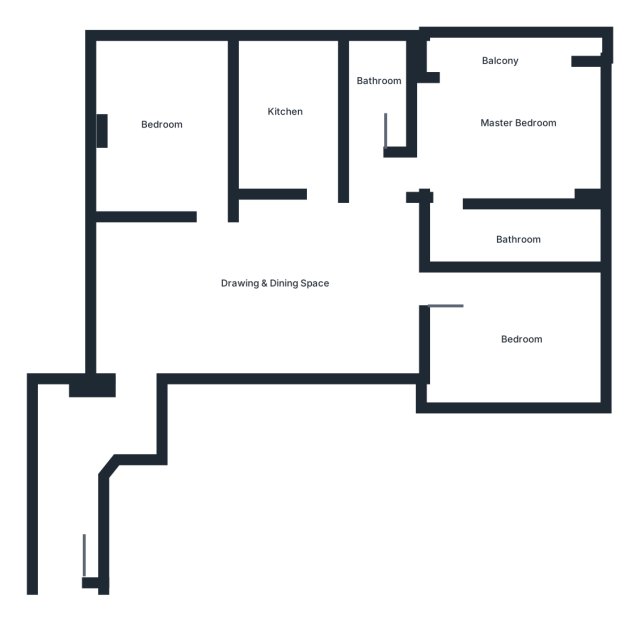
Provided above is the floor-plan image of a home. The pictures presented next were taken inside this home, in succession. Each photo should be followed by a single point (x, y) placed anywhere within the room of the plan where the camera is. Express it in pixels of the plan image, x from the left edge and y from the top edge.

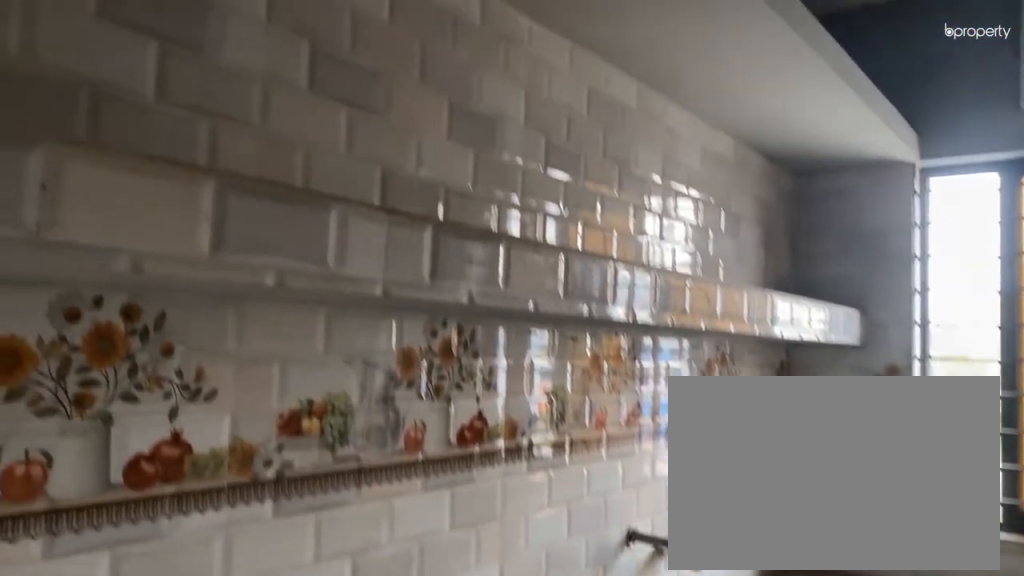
(292, 124)
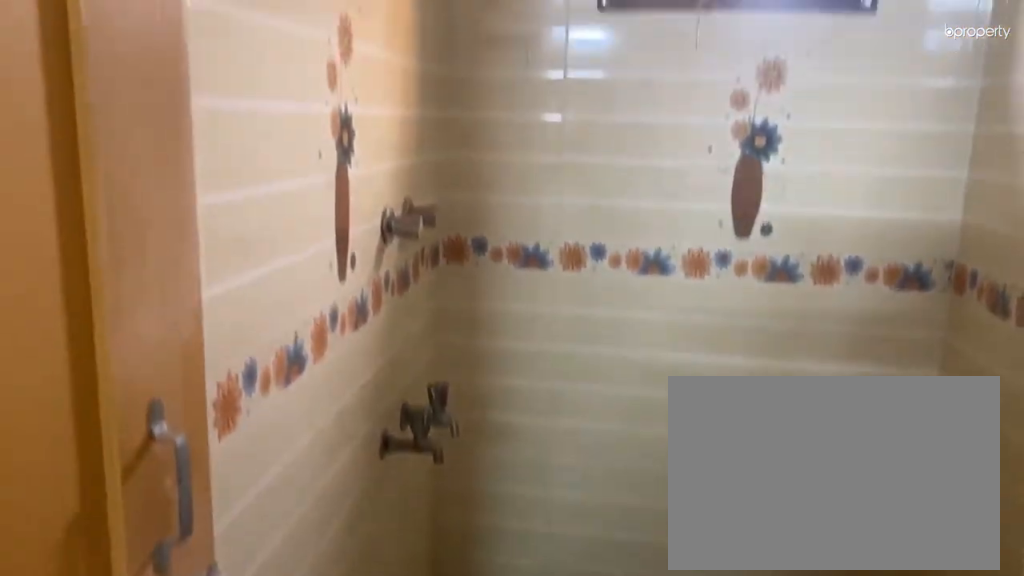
(372, 106)
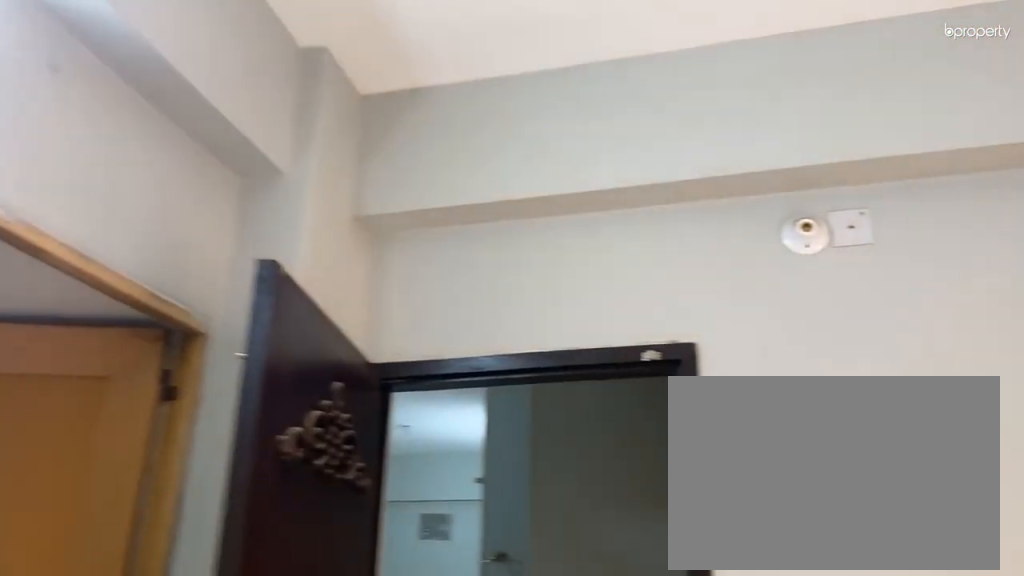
(506, 128)
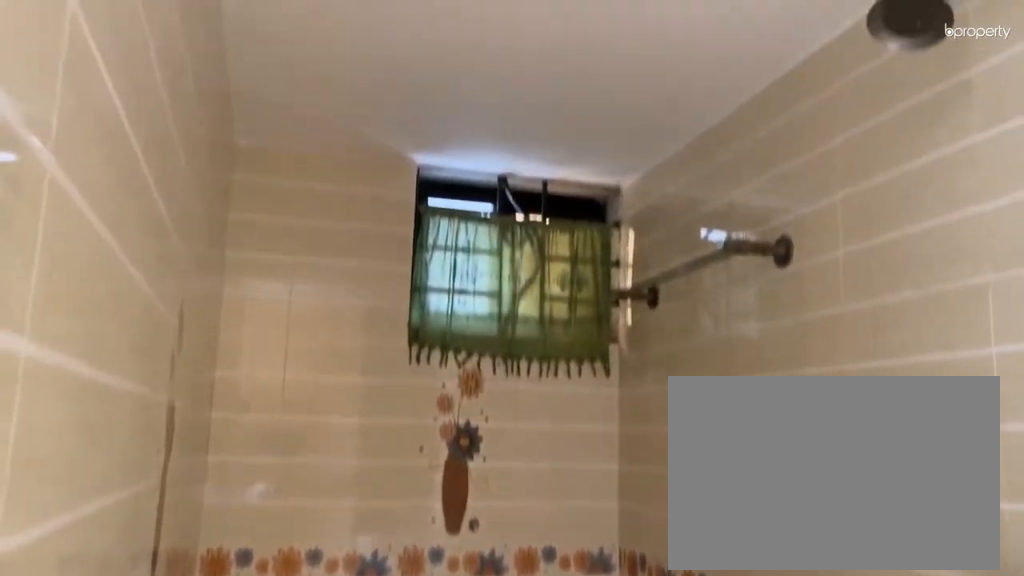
(510, 241)
